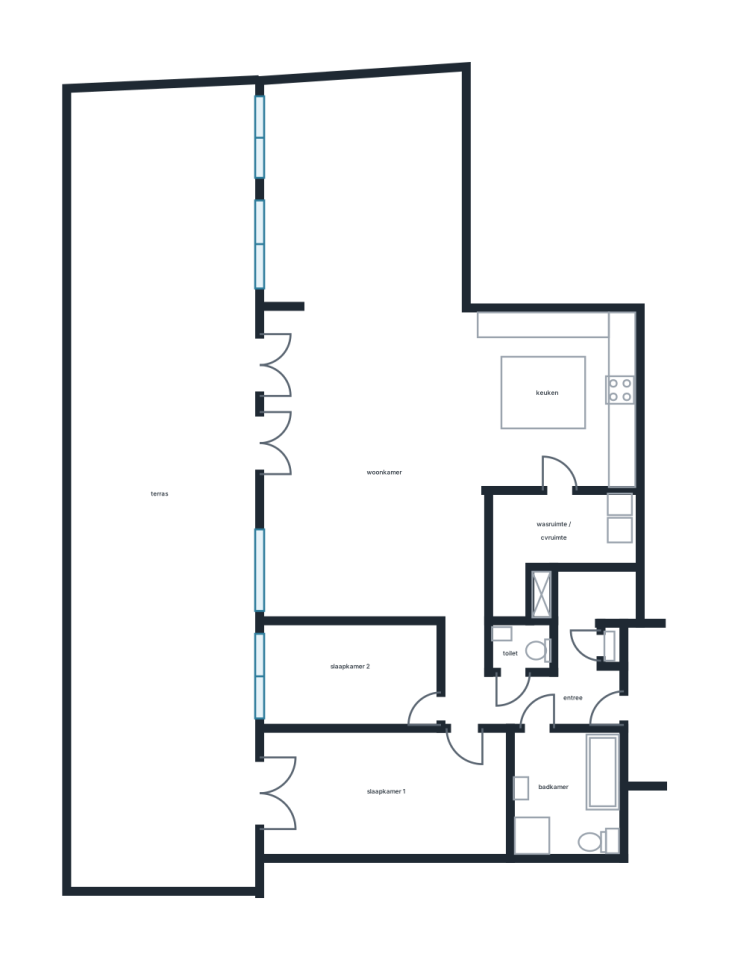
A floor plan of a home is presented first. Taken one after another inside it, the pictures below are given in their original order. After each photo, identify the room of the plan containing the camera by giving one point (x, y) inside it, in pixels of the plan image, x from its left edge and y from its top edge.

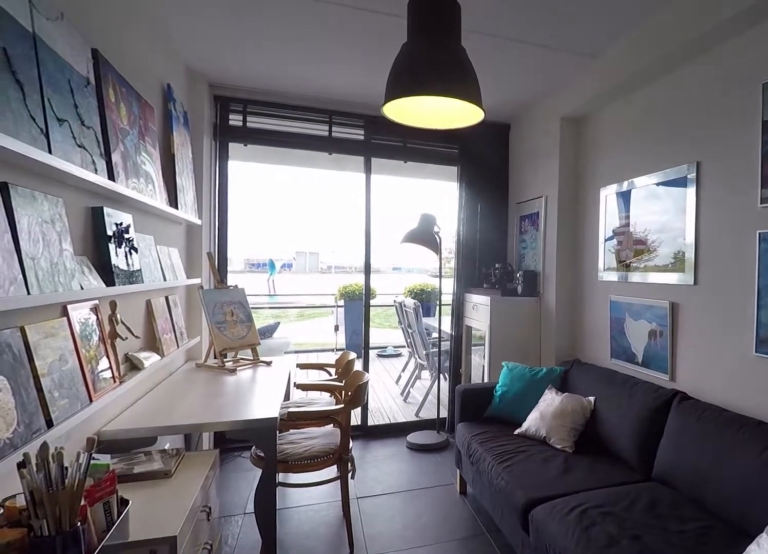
(349, 674)
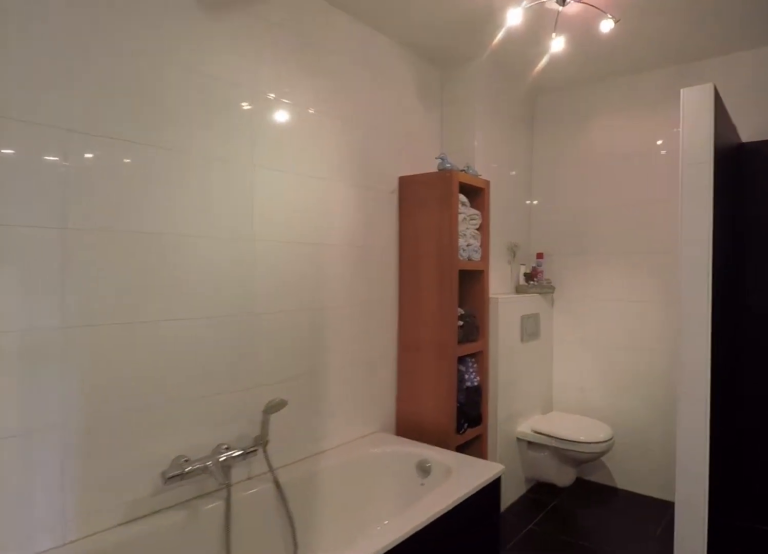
(565, 789)
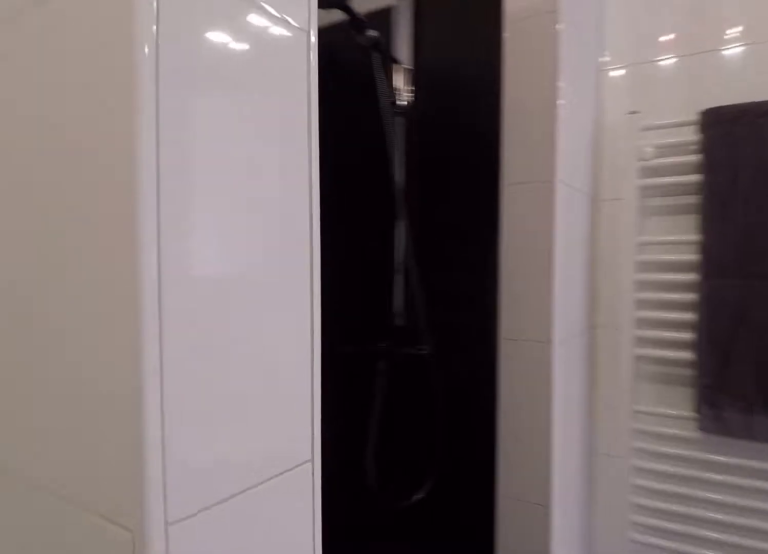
(565, 789)
